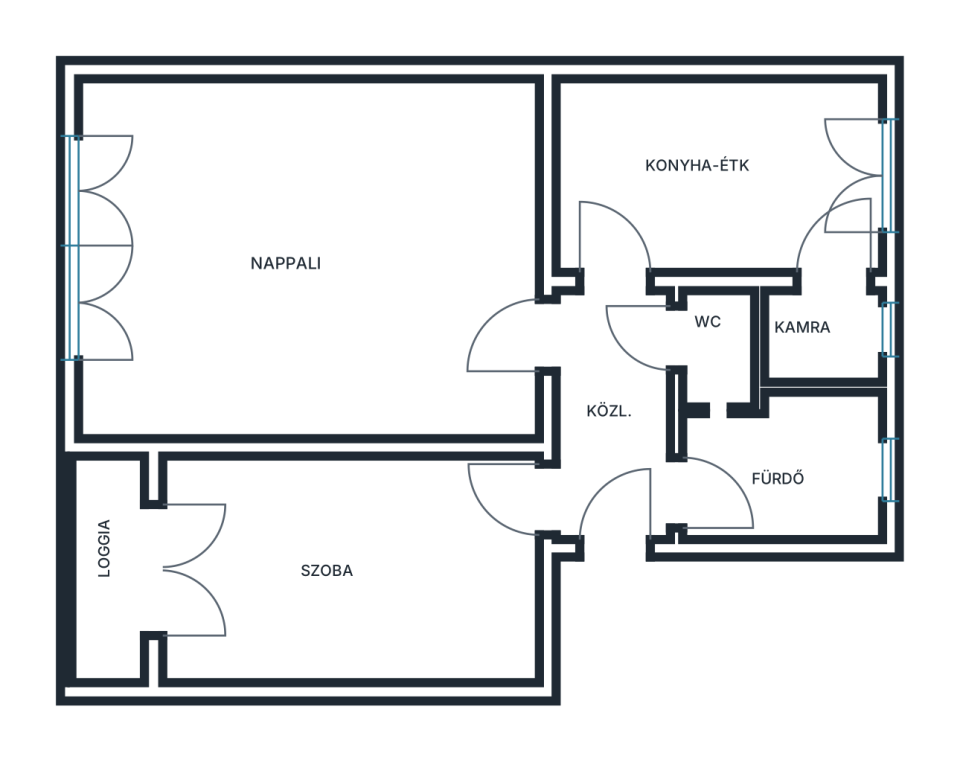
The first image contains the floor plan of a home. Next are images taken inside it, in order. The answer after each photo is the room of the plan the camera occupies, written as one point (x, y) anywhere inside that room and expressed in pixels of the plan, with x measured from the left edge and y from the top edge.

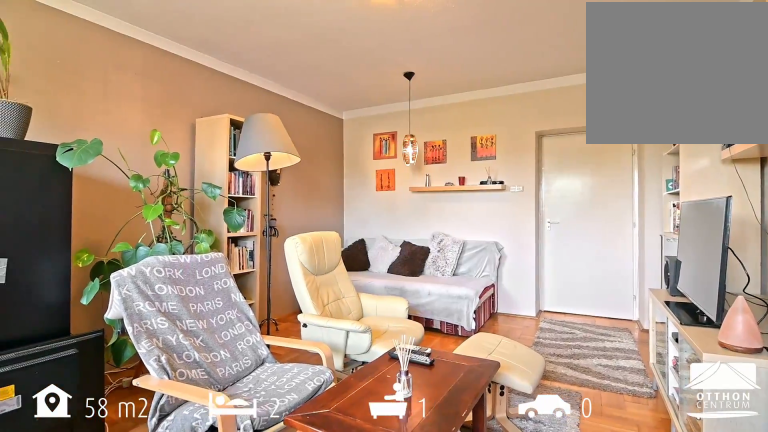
(312, 259)
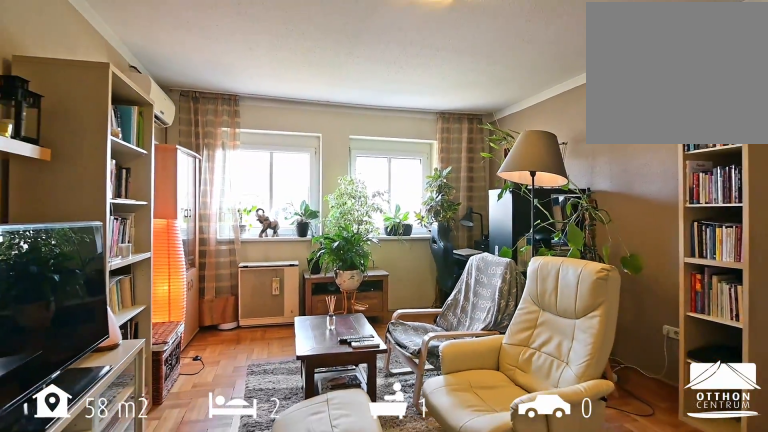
(312, 258)
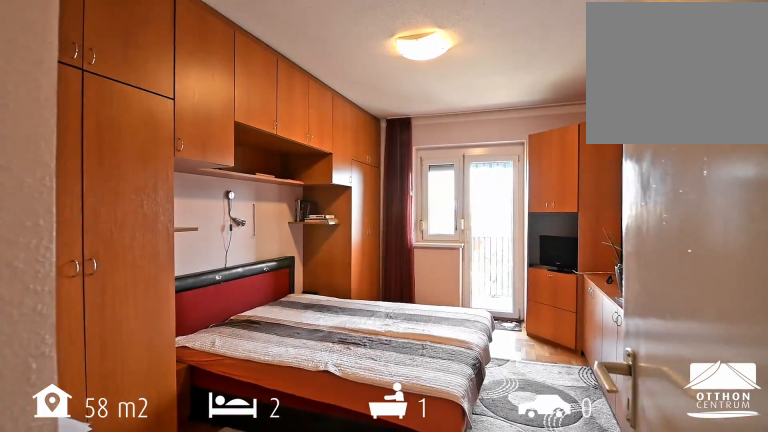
(353, 571)
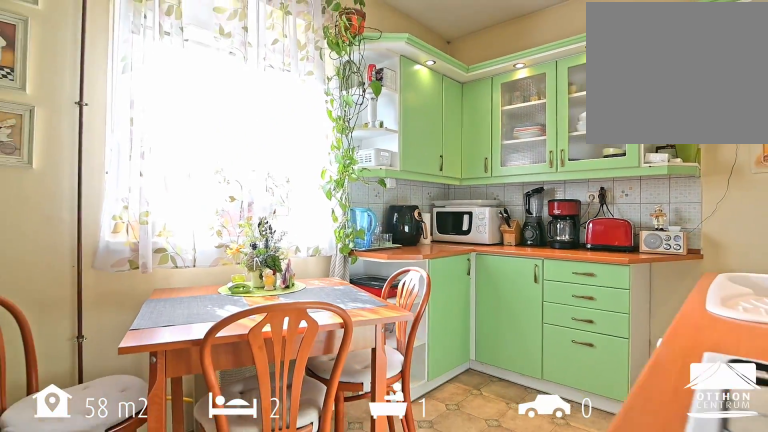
(721, 176)
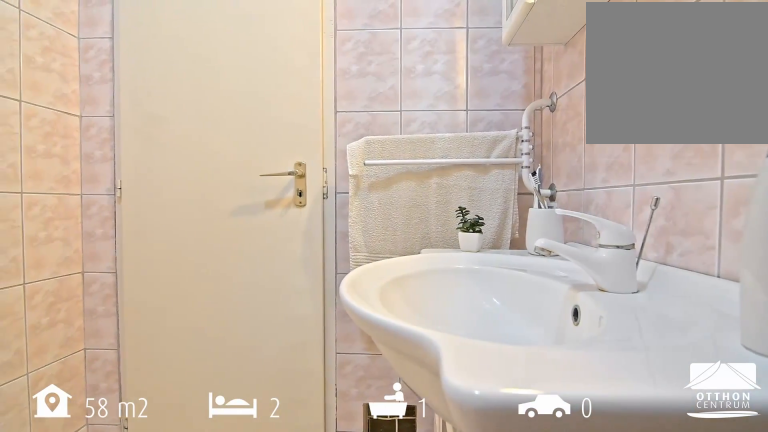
(787, 473)
